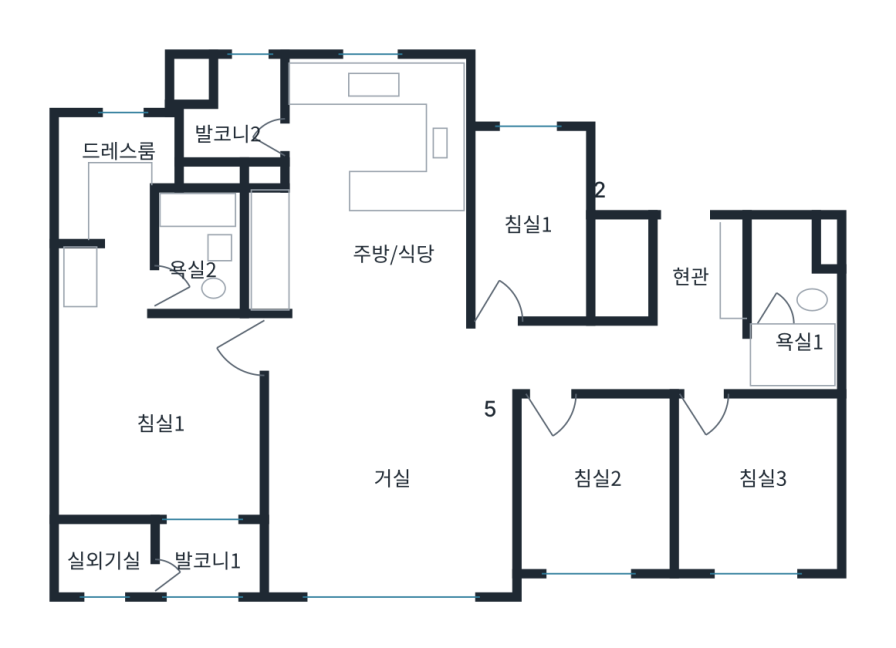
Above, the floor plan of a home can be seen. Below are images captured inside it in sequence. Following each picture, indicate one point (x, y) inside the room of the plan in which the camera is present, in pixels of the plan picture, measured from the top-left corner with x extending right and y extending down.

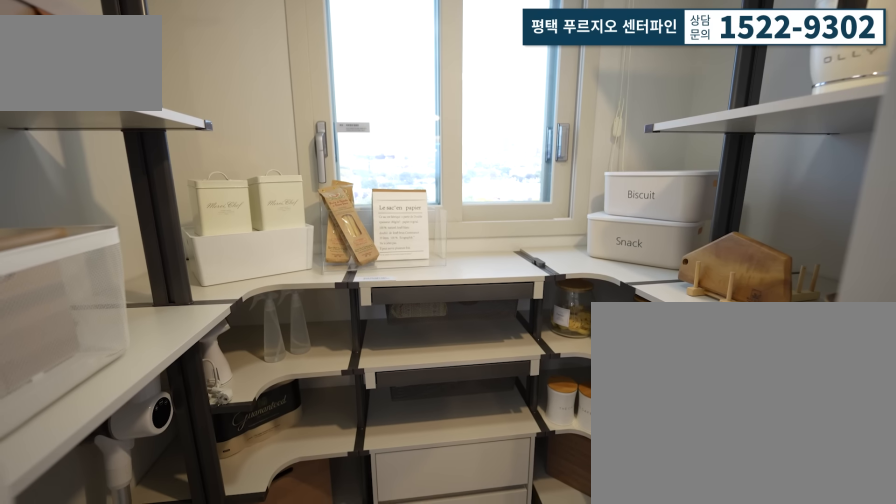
(528, 250)
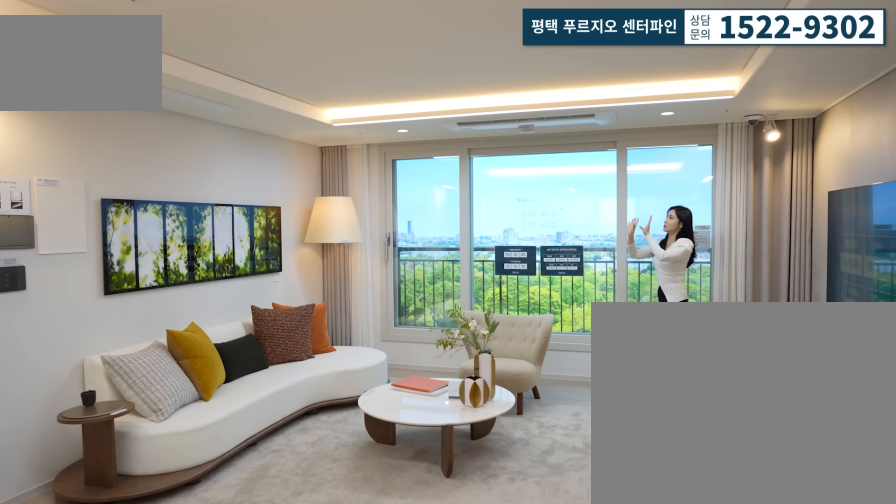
(383, 499)
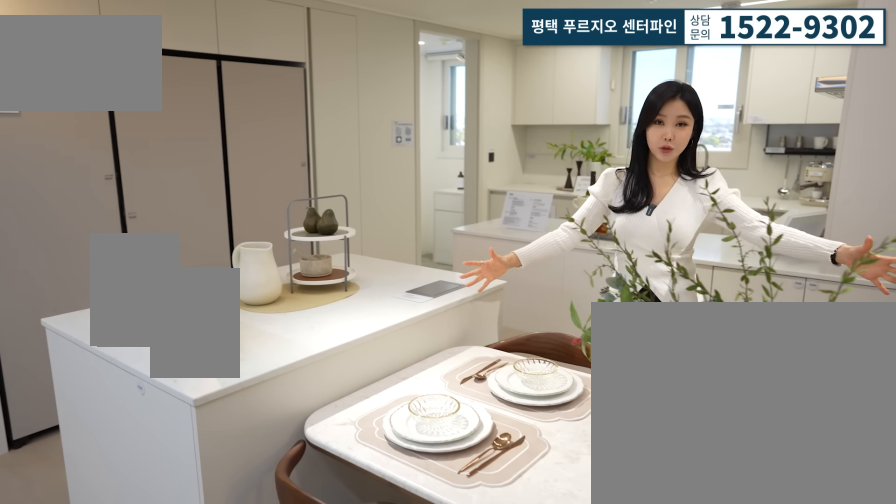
(384, 217)
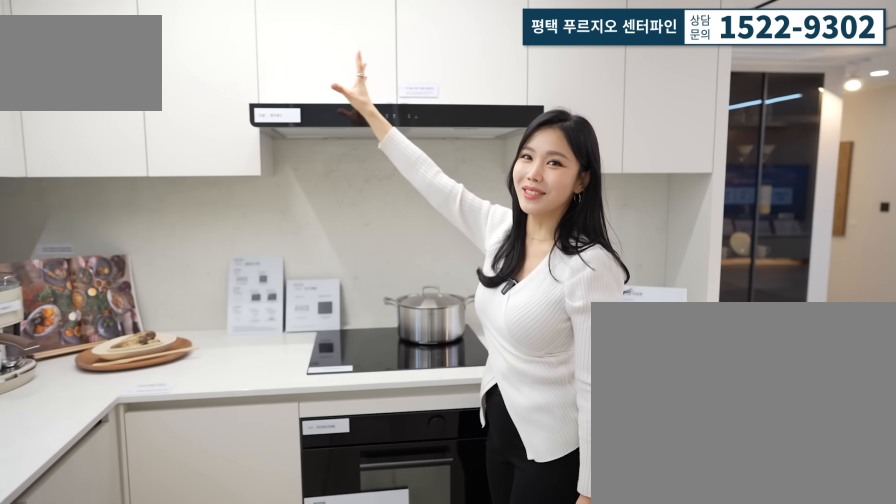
(384, 217)
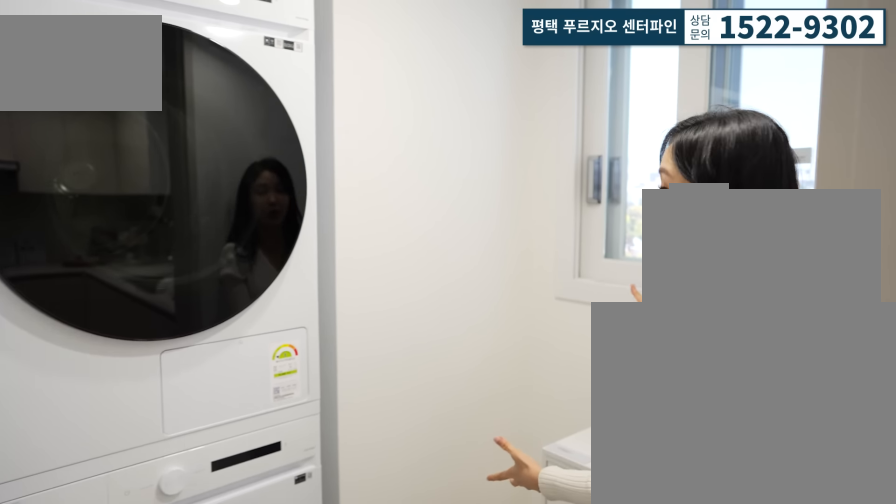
(223, 109)
